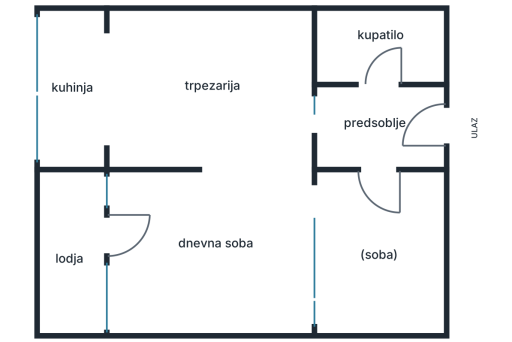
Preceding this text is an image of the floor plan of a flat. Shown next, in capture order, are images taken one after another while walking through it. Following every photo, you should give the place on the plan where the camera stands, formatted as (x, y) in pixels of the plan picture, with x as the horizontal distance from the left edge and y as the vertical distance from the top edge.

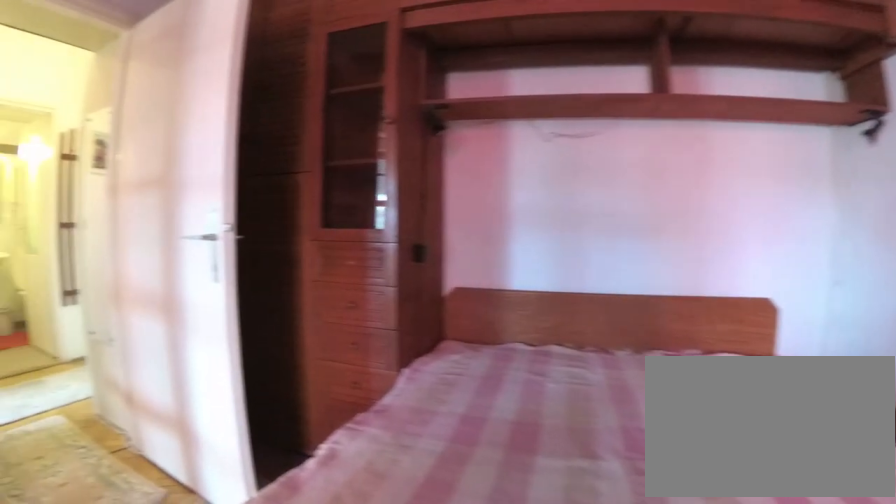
(321, 256)
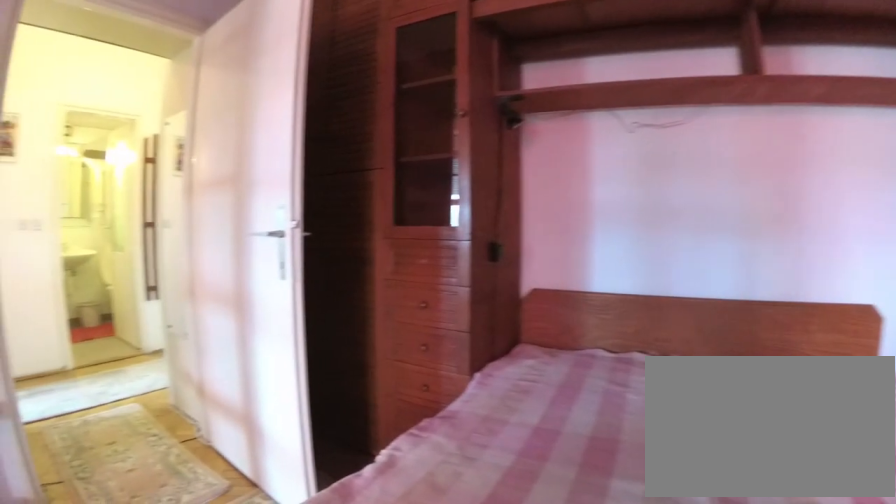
(330, 260)
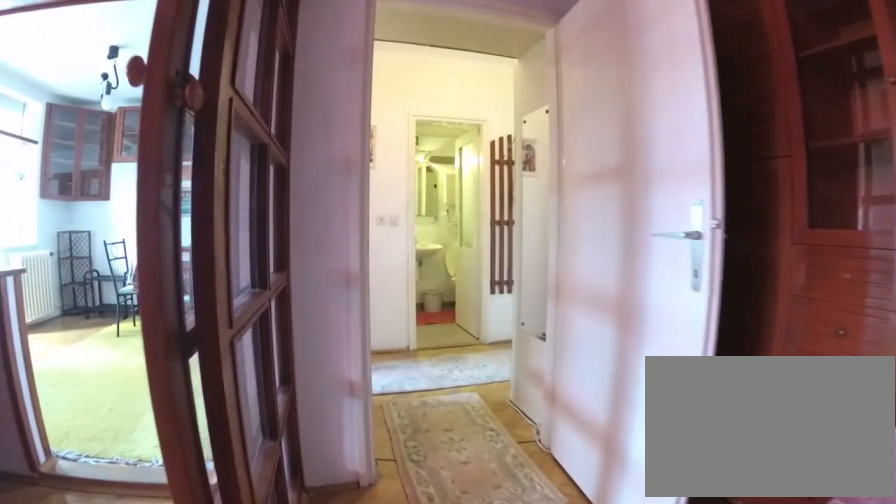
(369, 254)
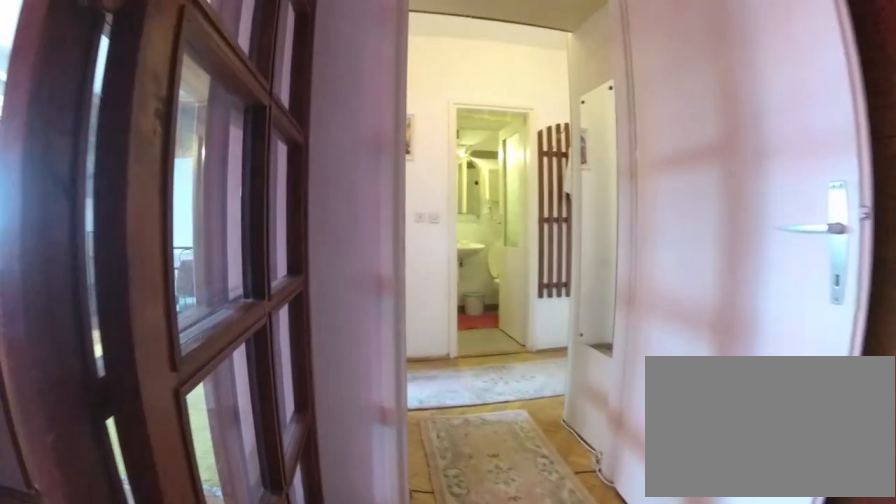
(370, 240)
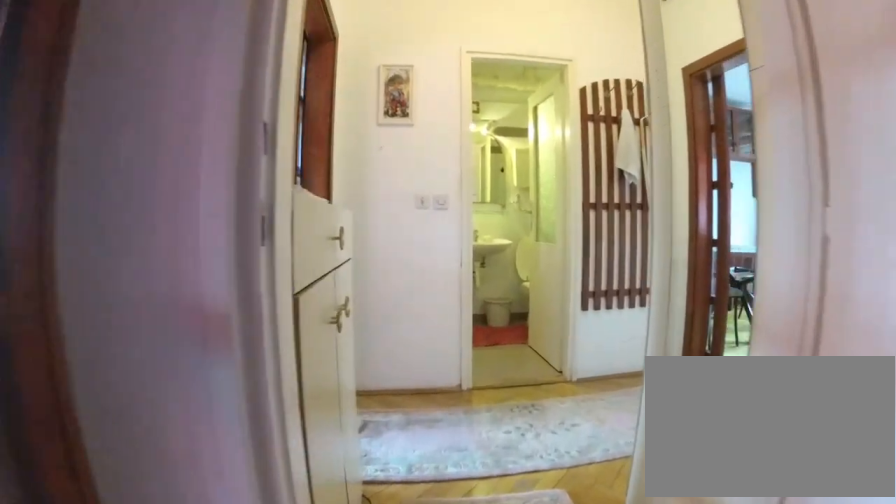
(369, 216)
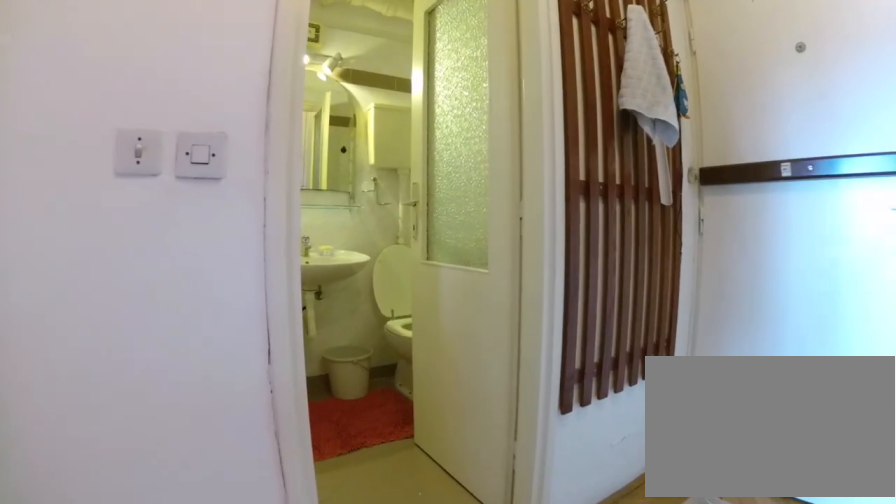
(356, 162)
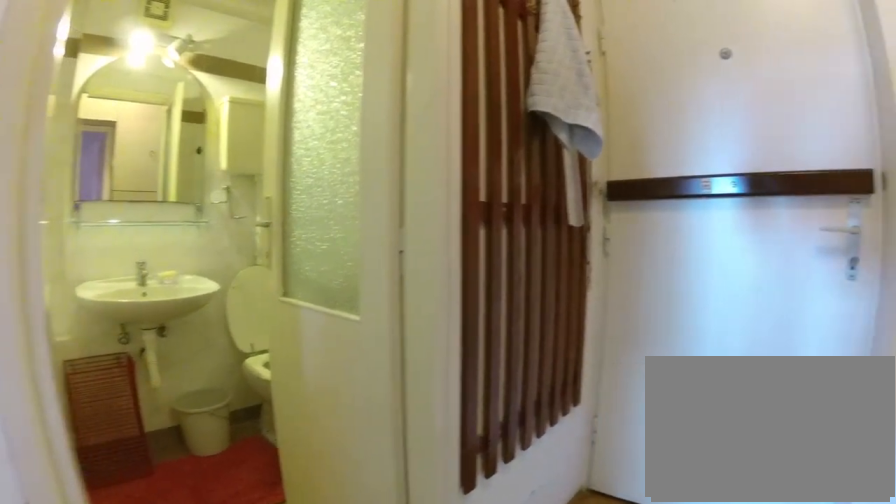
(360, 146)
